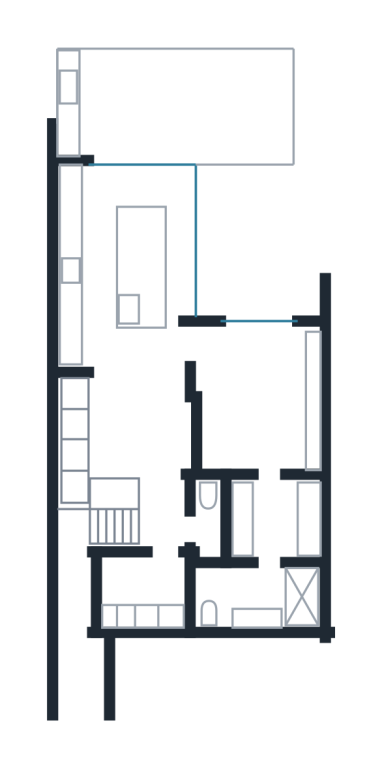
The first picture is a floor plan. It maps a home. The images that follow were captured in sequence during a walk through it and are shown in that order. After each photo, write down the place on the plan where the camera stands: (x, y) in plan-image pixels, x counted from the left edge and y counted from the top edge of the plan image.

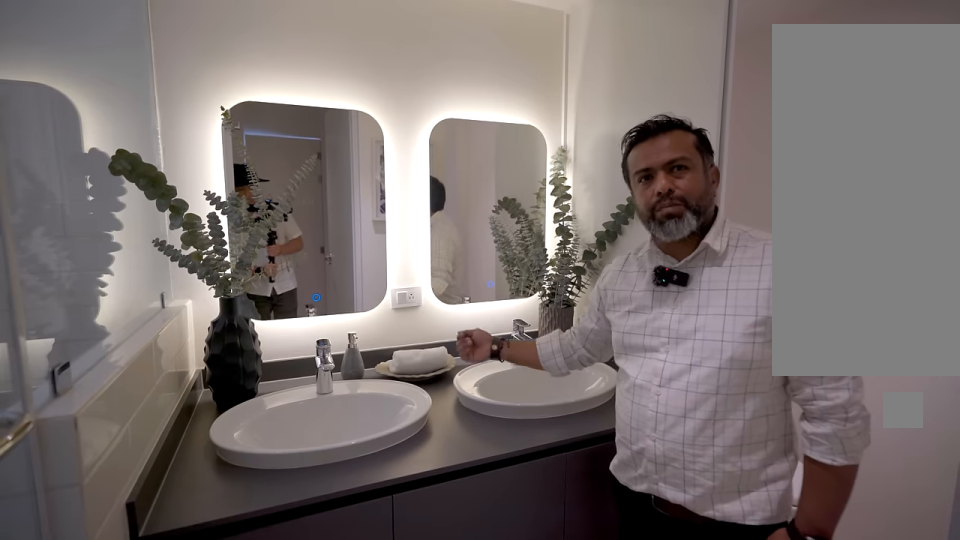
(263, 580)
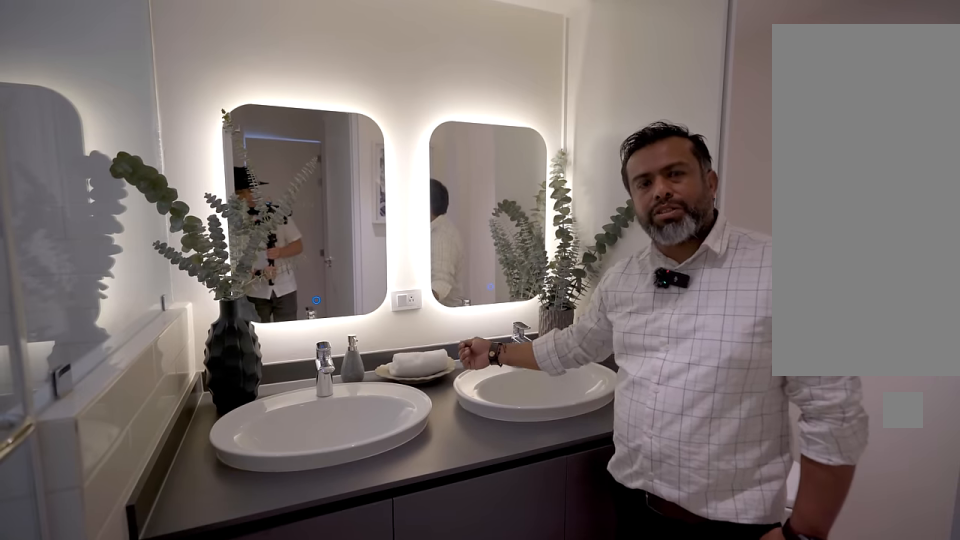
(263, 580)
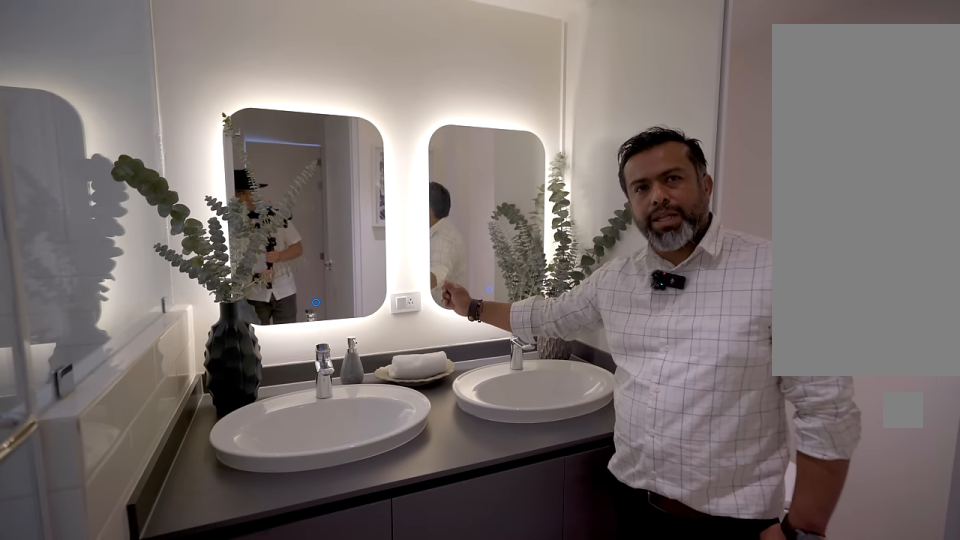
(263, 580)
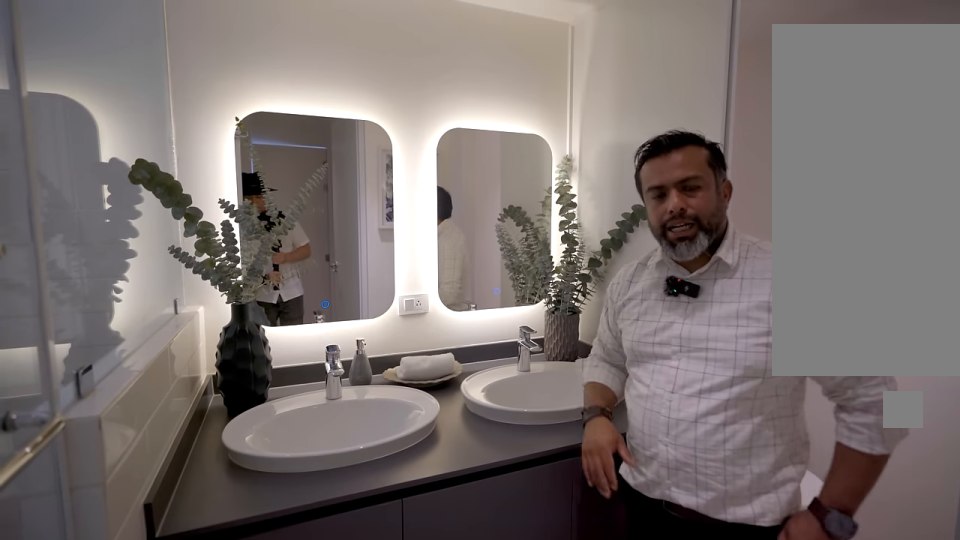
(264, 582)
